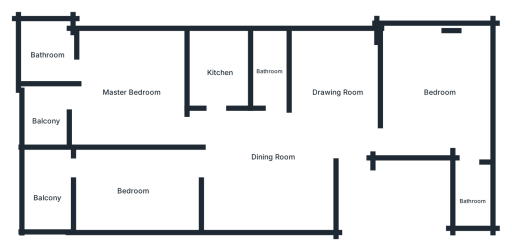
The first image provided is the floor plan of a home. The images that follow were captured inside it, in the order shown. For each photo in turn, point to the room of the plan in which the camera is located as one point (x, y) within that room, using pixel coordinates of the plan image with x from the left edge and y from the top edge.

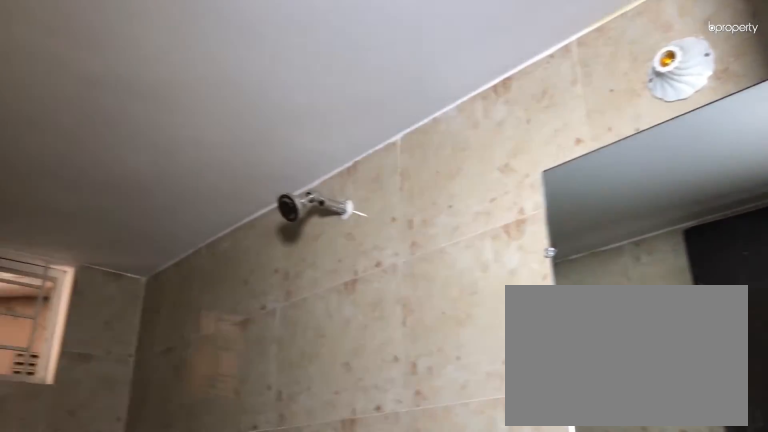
(271, 74)
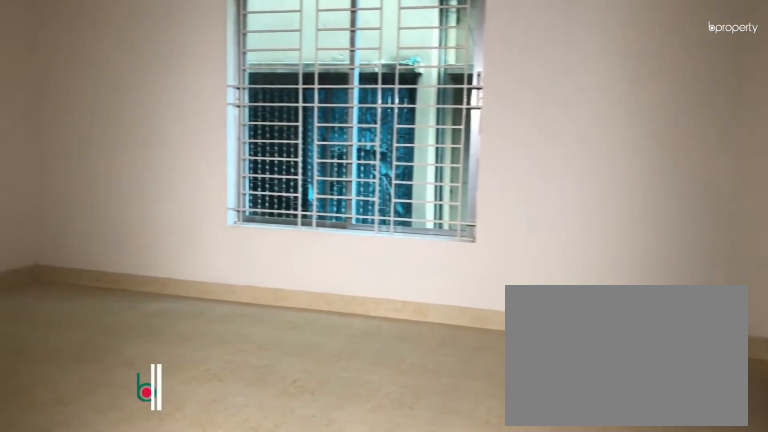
(440, 95)
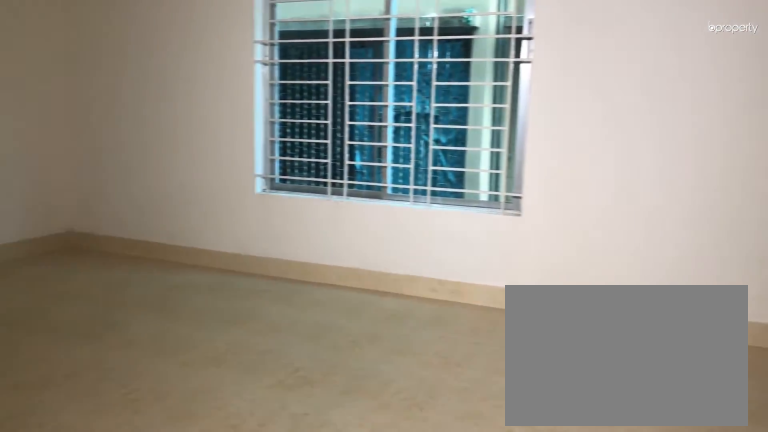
(440, 95)
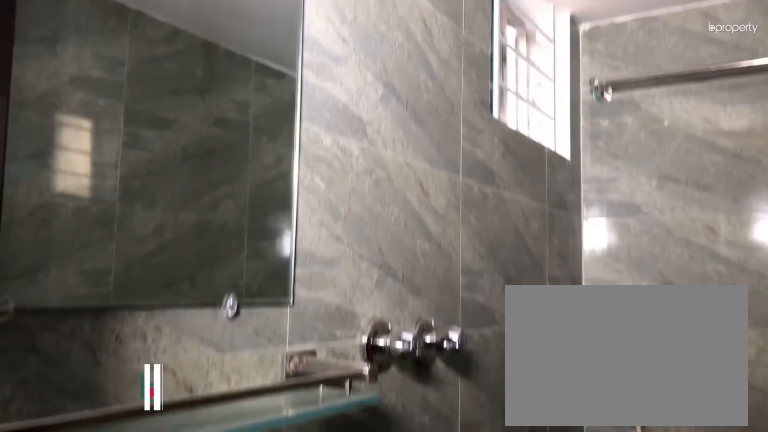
(473, 199)
